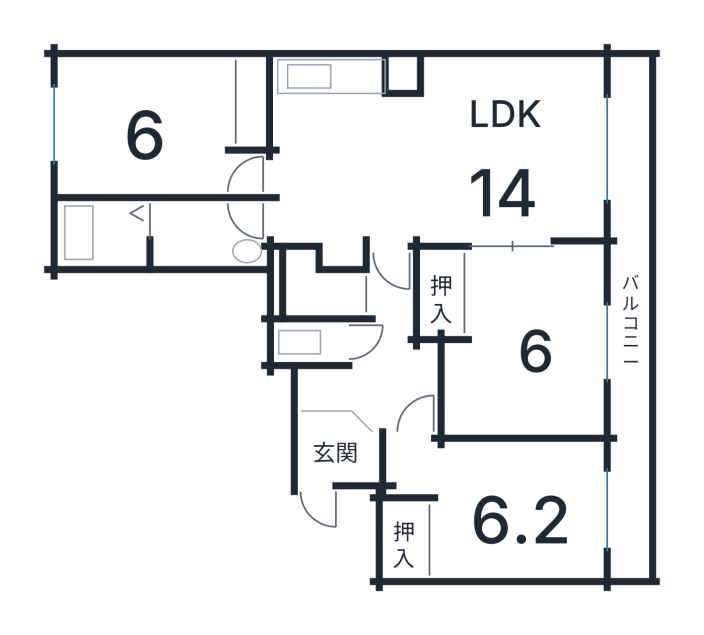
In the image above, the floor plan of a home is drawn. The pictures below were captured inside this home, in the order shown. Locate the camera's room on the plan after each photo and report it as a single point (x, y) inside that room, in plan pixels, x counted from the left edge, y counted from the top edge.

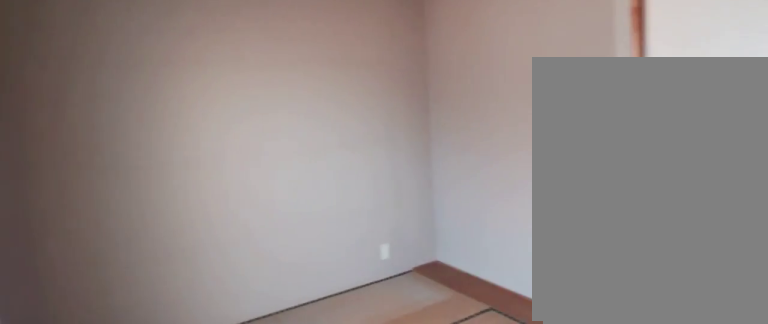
(536, 348)
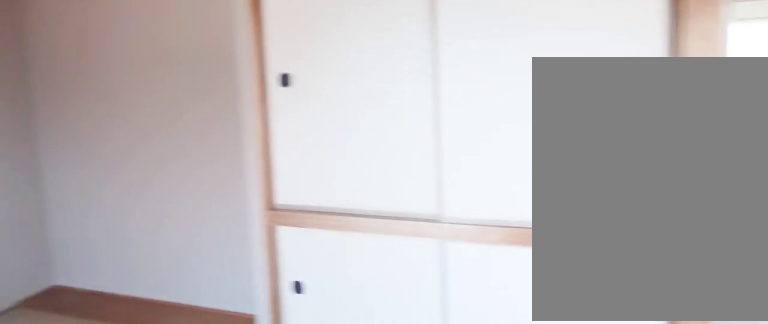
(536, 348)
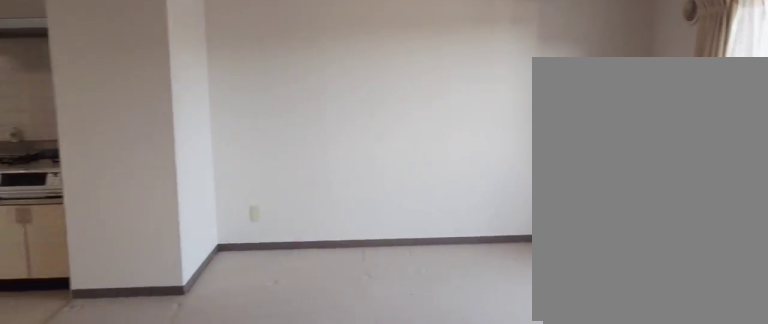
(415, 155)
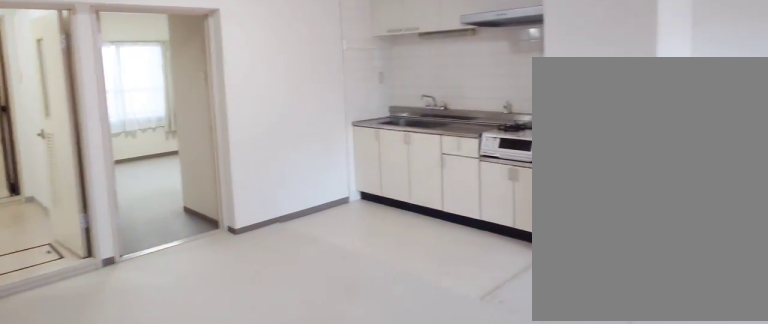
(415, 155)
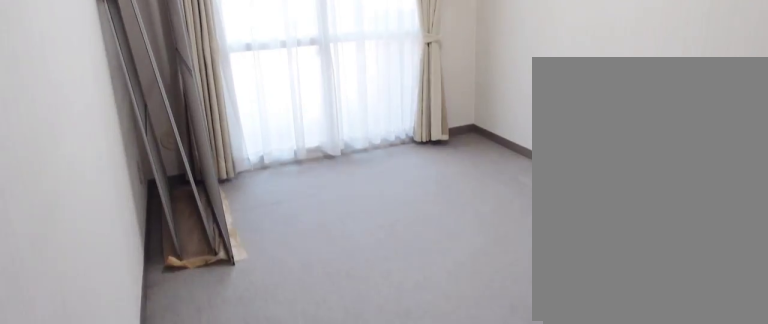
(501, 511)
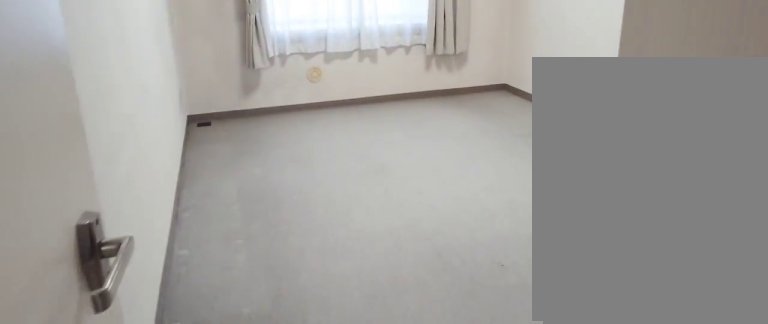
(139, 120)
